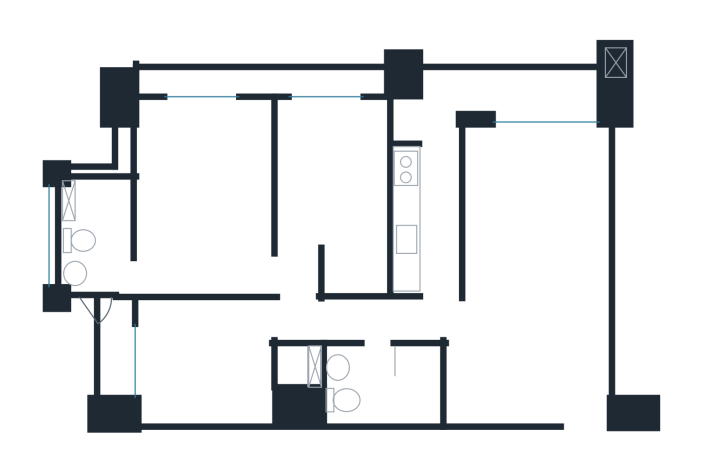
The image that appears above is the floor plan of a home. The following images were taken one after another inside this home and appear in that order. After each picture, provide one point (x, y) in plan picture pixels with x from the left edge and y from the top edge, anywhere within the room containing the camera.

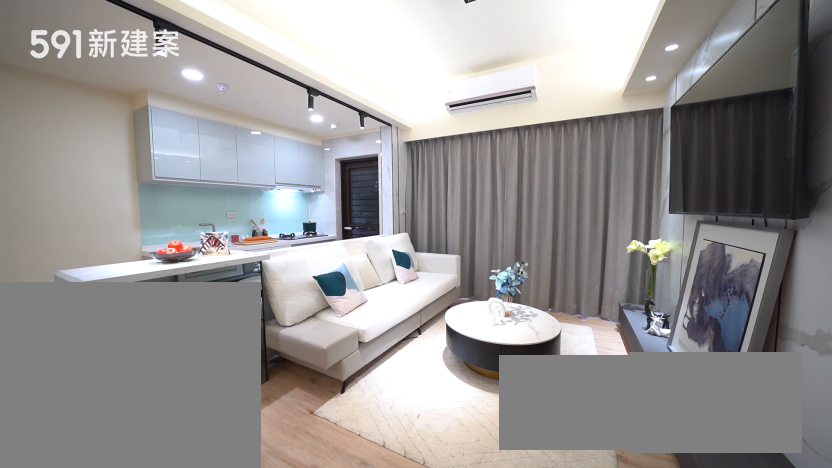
(536, 206)
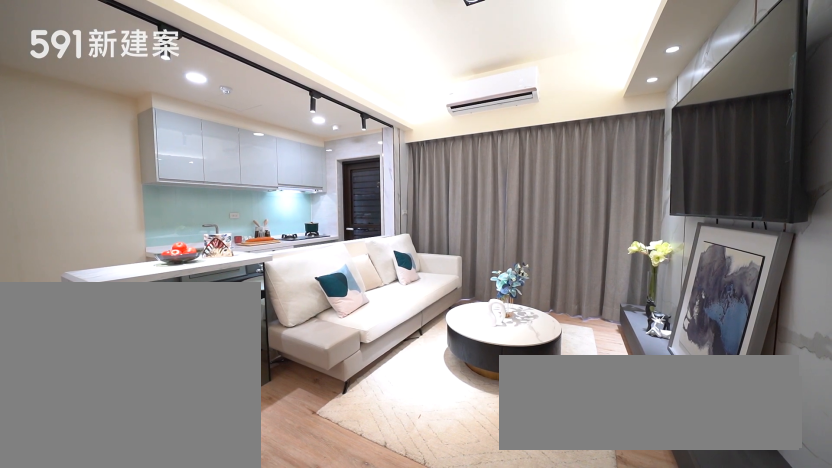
(536, 206)
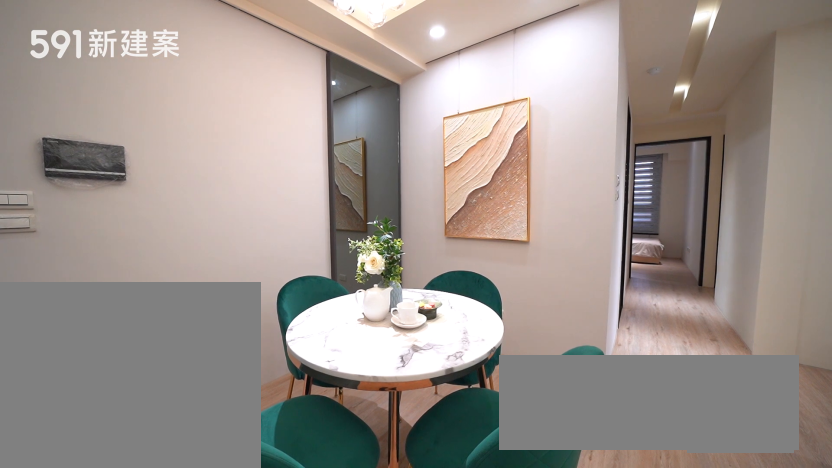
(504, 384)
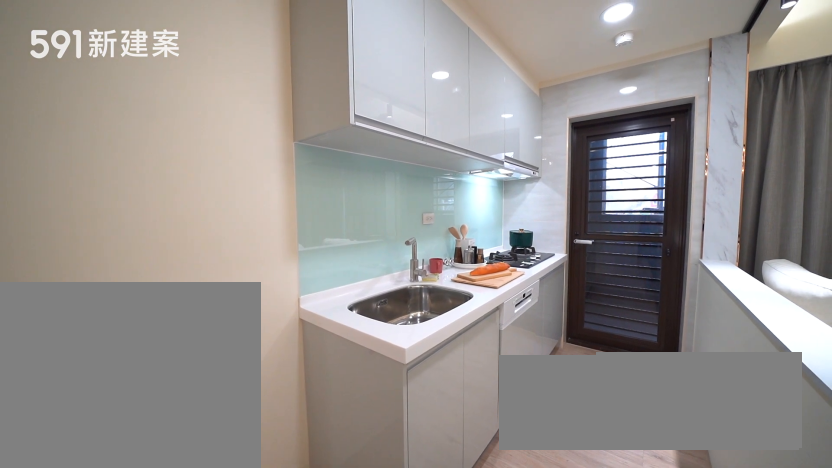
(428, 217)
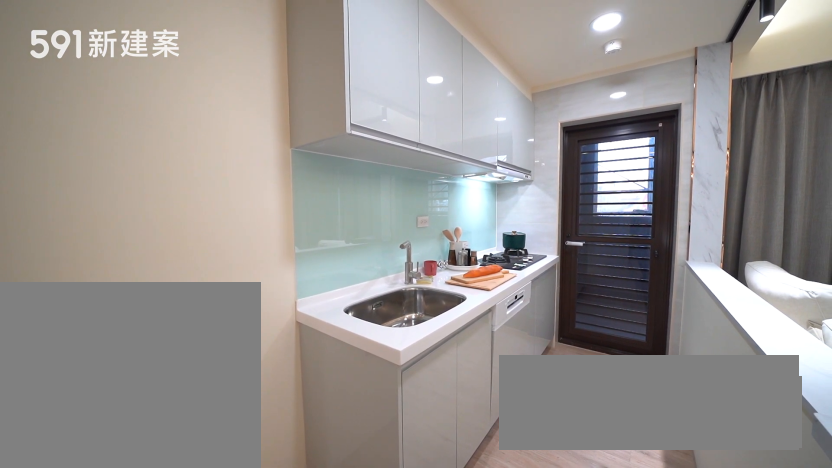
(428, 217)
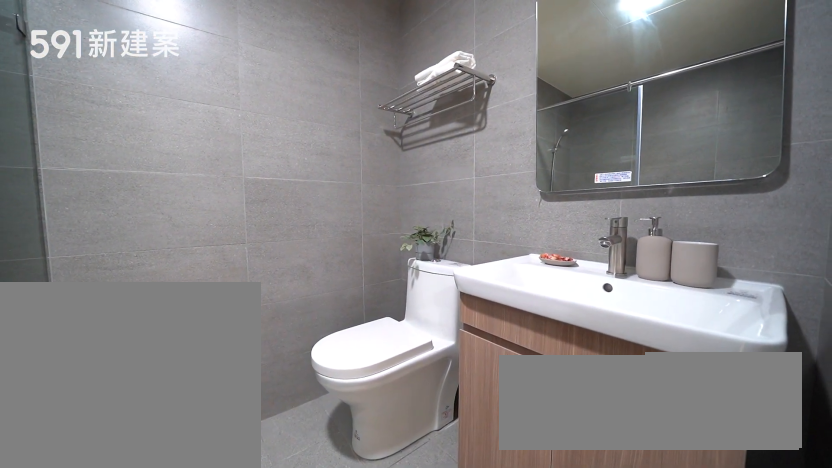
(382, 386)
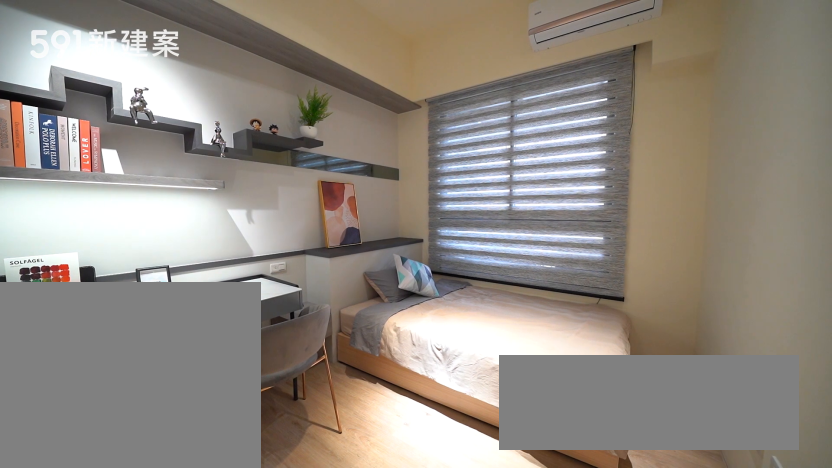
(202, 363)
